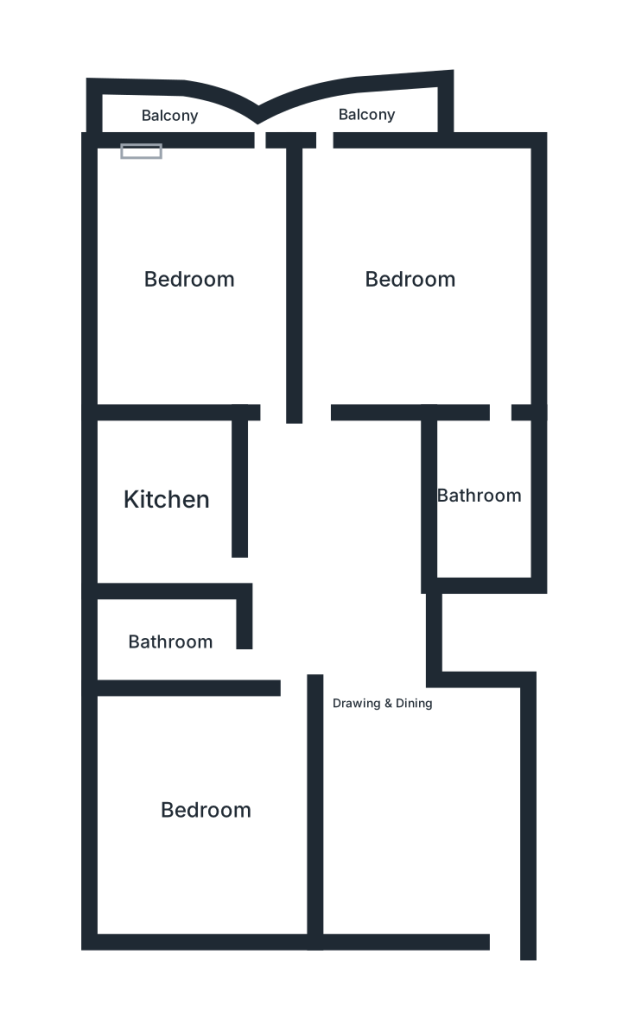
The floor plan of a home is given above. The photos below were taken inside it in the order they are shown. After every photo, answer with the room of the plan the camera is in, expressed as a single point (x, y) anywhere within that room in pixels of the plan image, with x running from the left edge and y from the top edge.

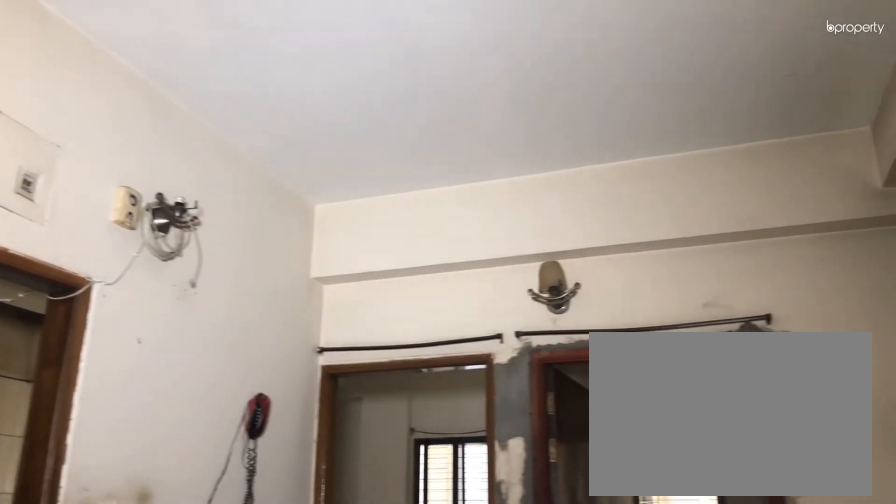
(386, 703)
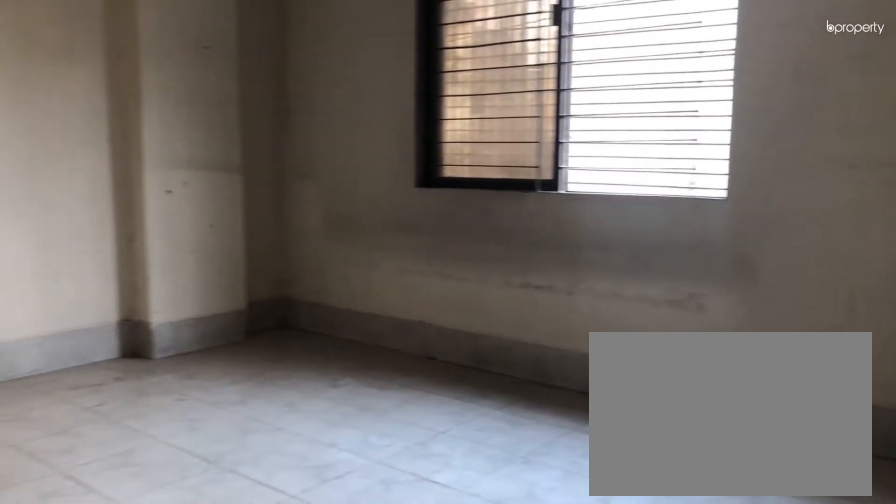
(206, 811)
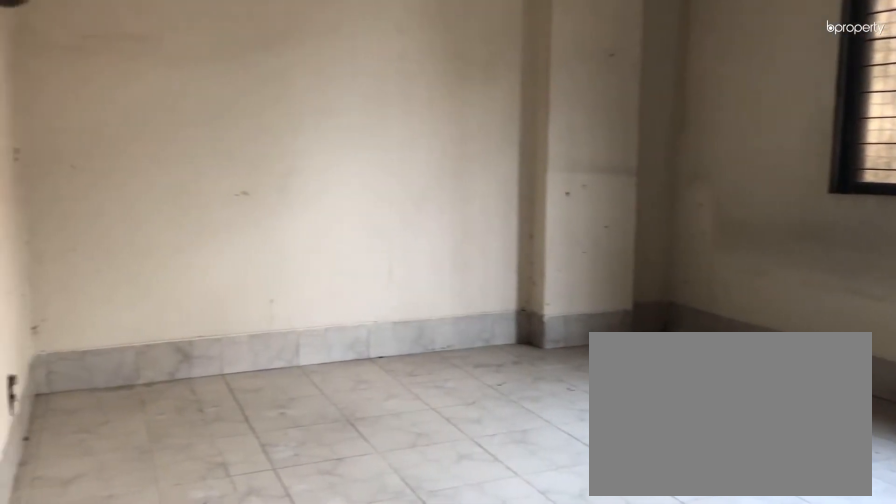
(206, 811)
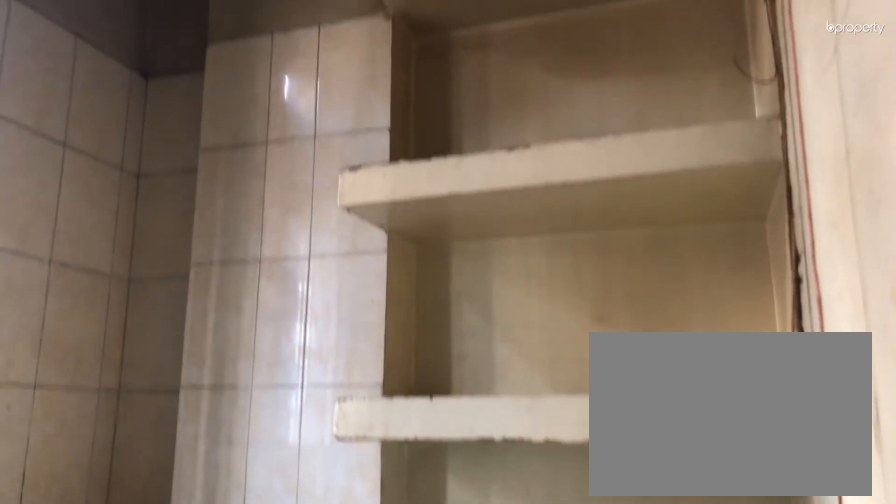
(167, 497)
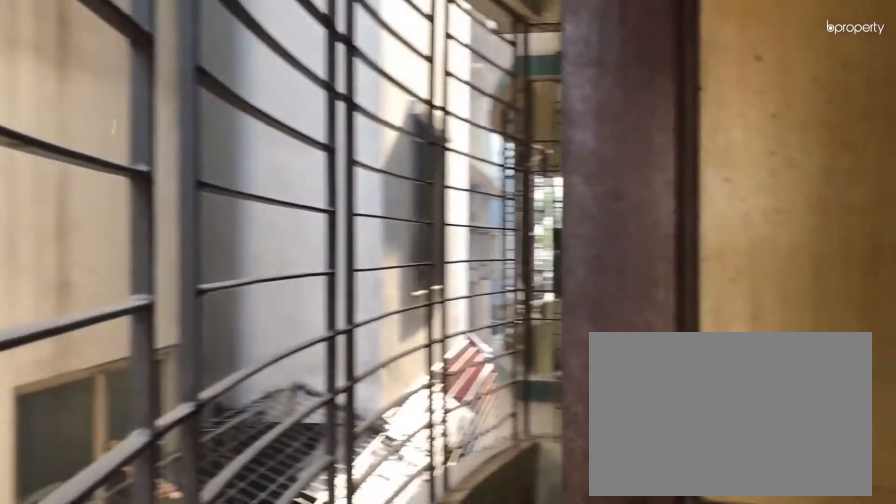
(167, 118)
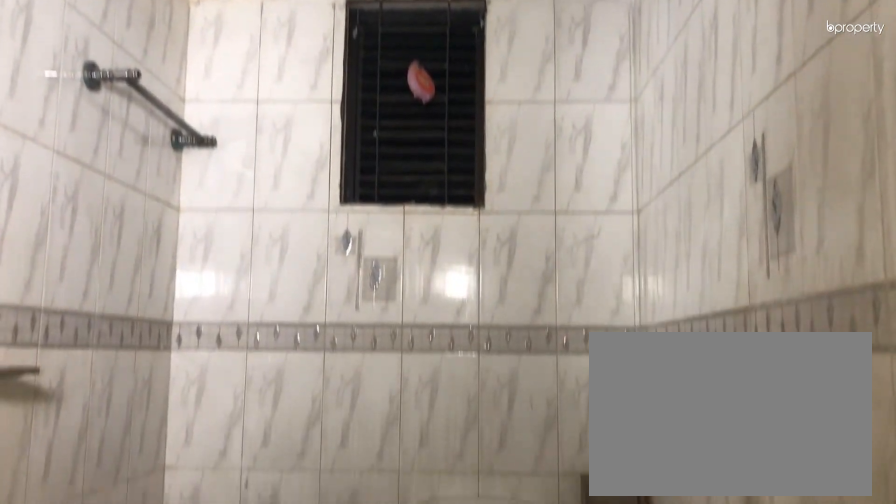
(474, 495)
